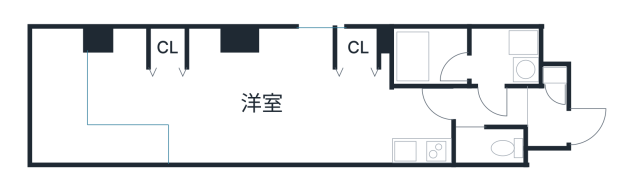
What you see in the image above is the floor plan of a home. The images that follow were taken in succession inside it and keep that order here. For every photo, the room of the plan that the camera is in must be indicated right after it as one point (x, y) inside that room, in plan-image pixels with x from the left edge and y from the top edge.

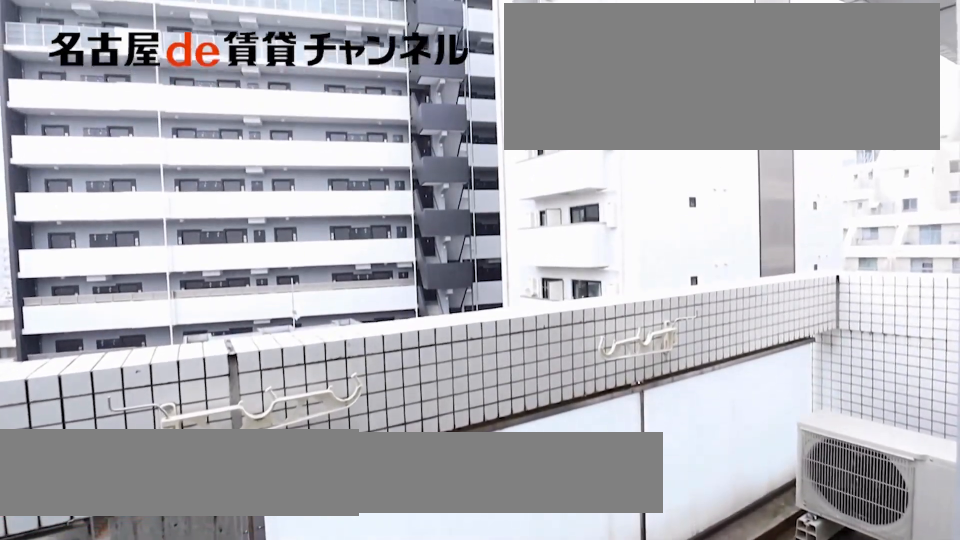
(84, 112)
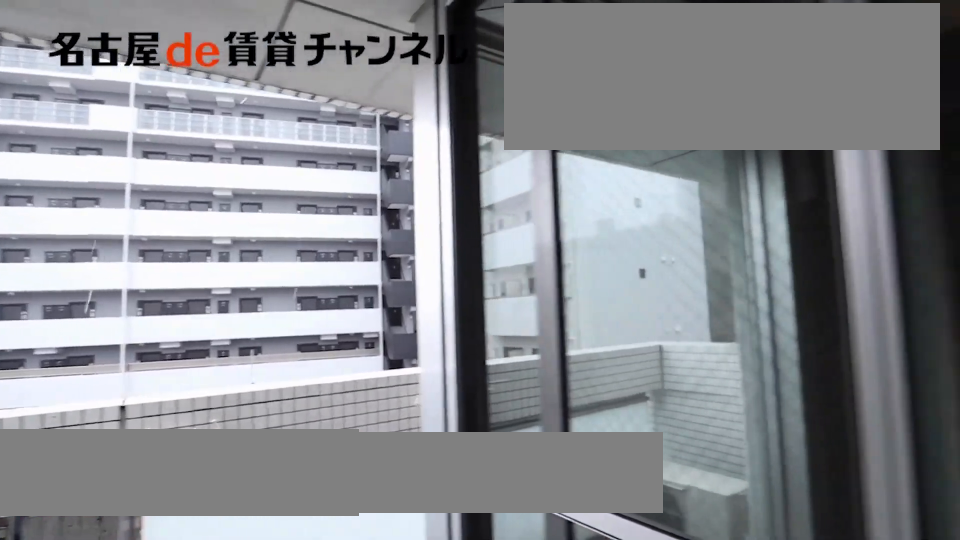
(84, 112)
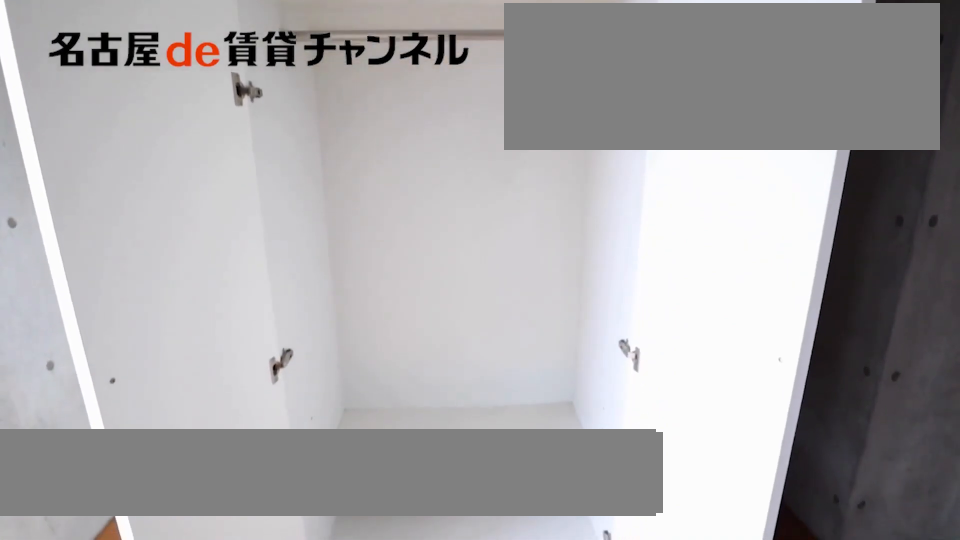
(165, 47)
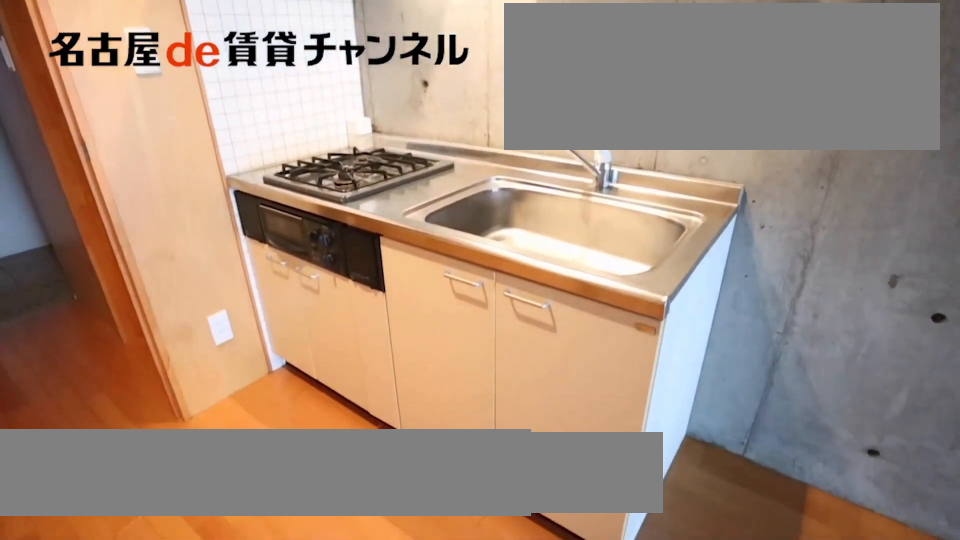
(423, 148)
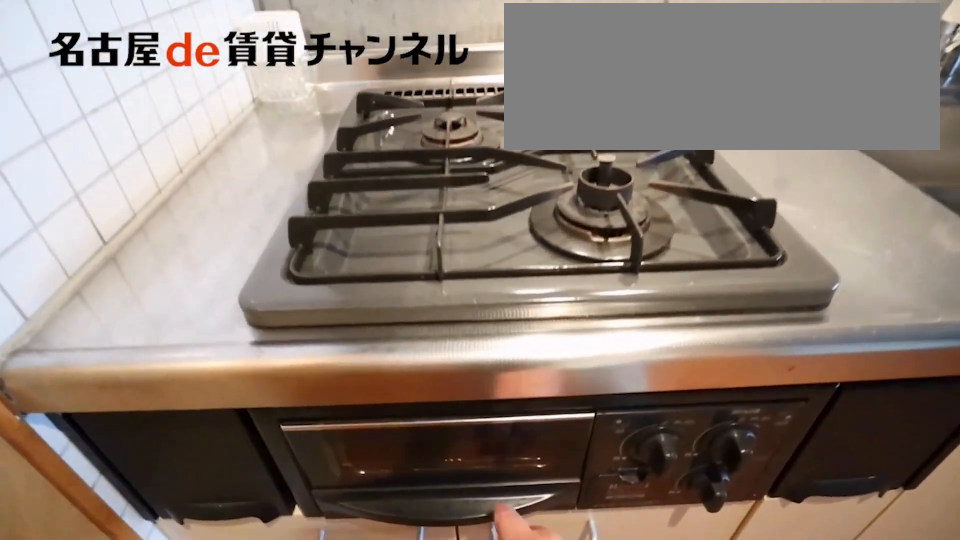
(423, 148)
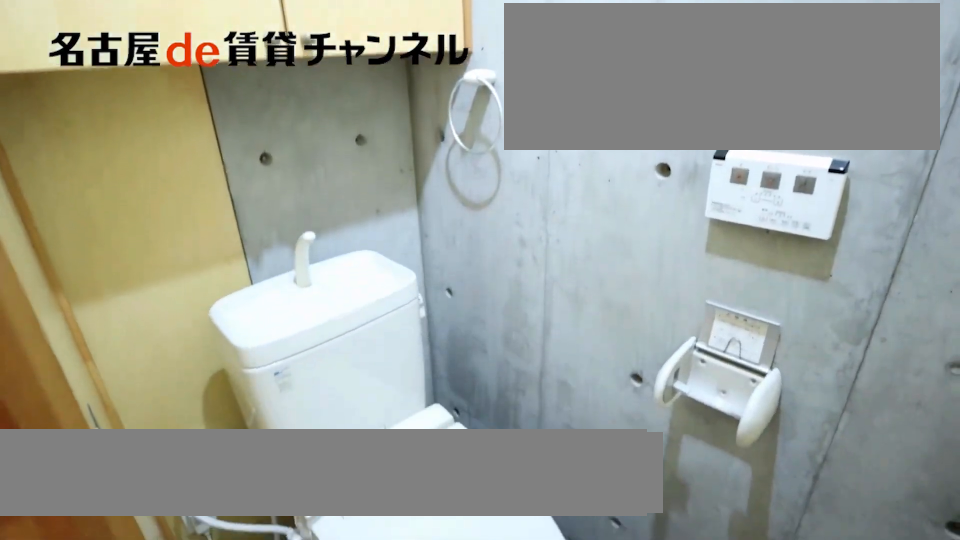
(490, 146)
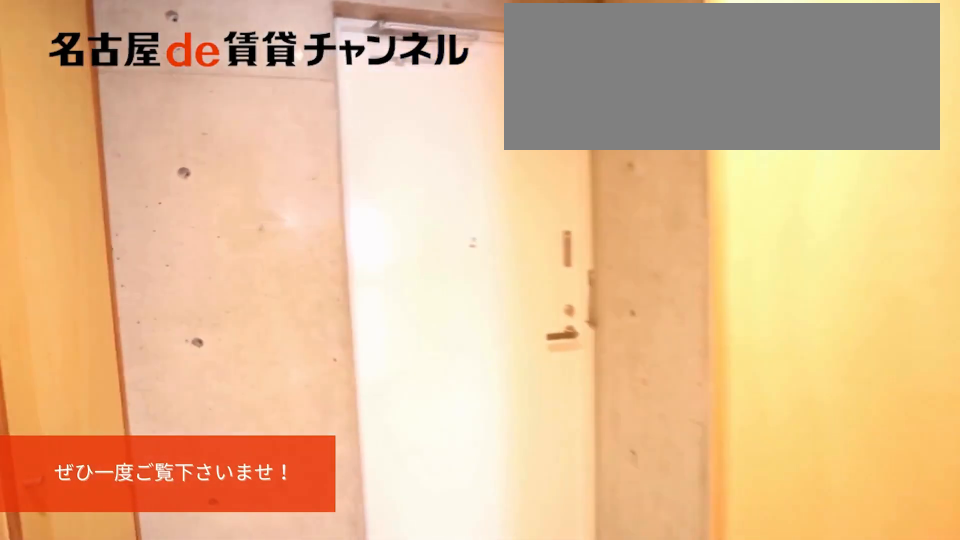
(548, 117)
